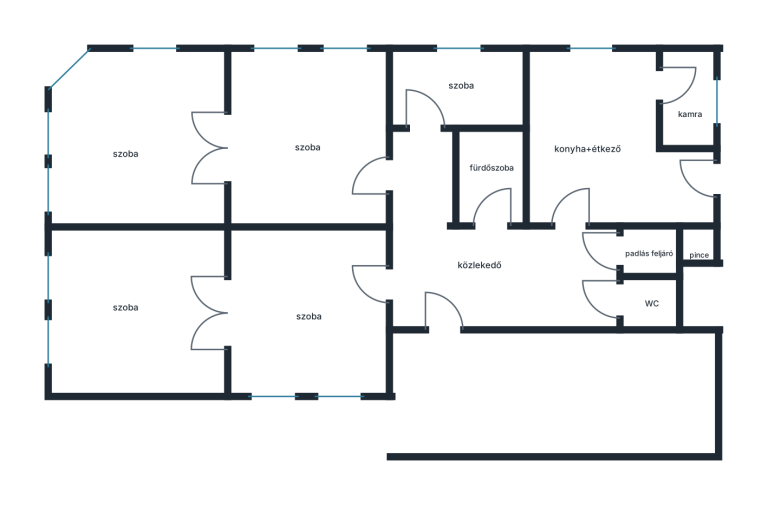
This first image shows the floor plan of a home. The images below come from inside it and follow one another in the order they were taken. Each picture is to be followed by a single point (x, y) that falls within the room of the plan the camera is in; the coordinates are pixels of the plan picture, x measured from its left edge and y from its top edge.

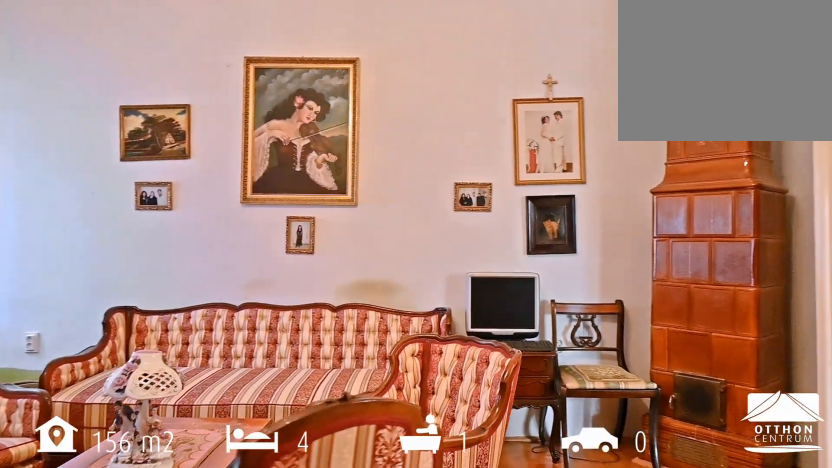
(127, 312)
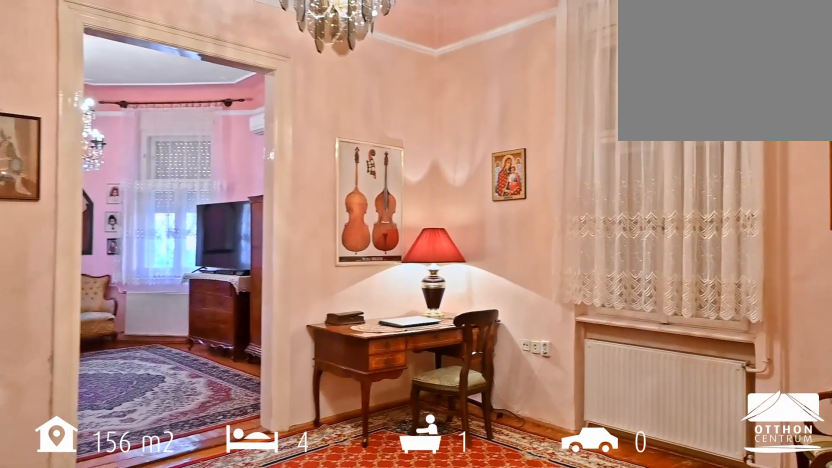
(308, 146)
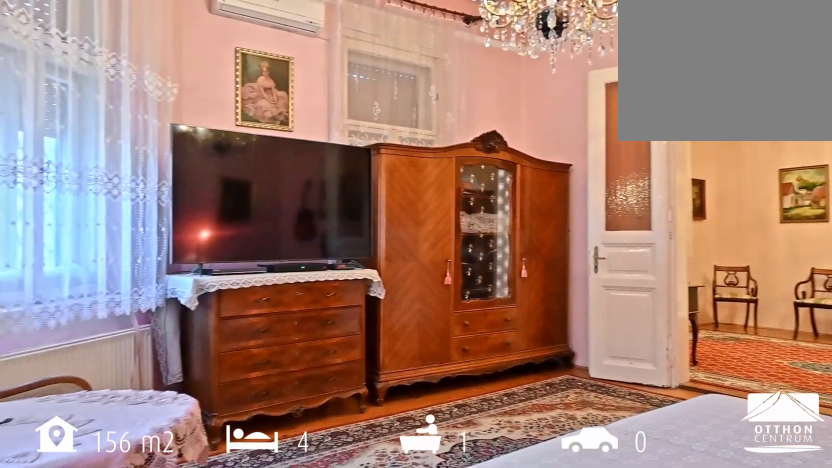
(137, 146)
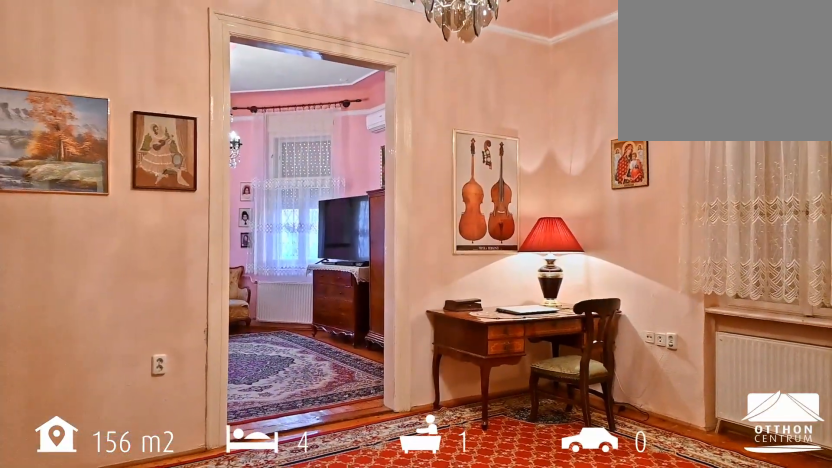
(382, 172)
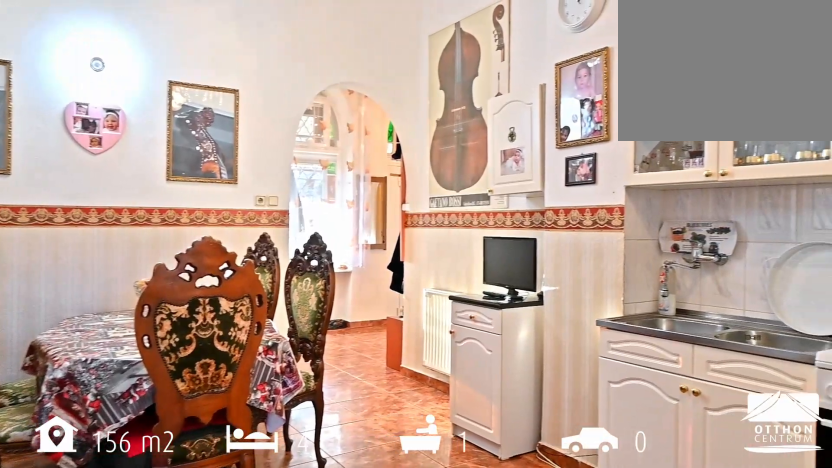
(589, 150)
